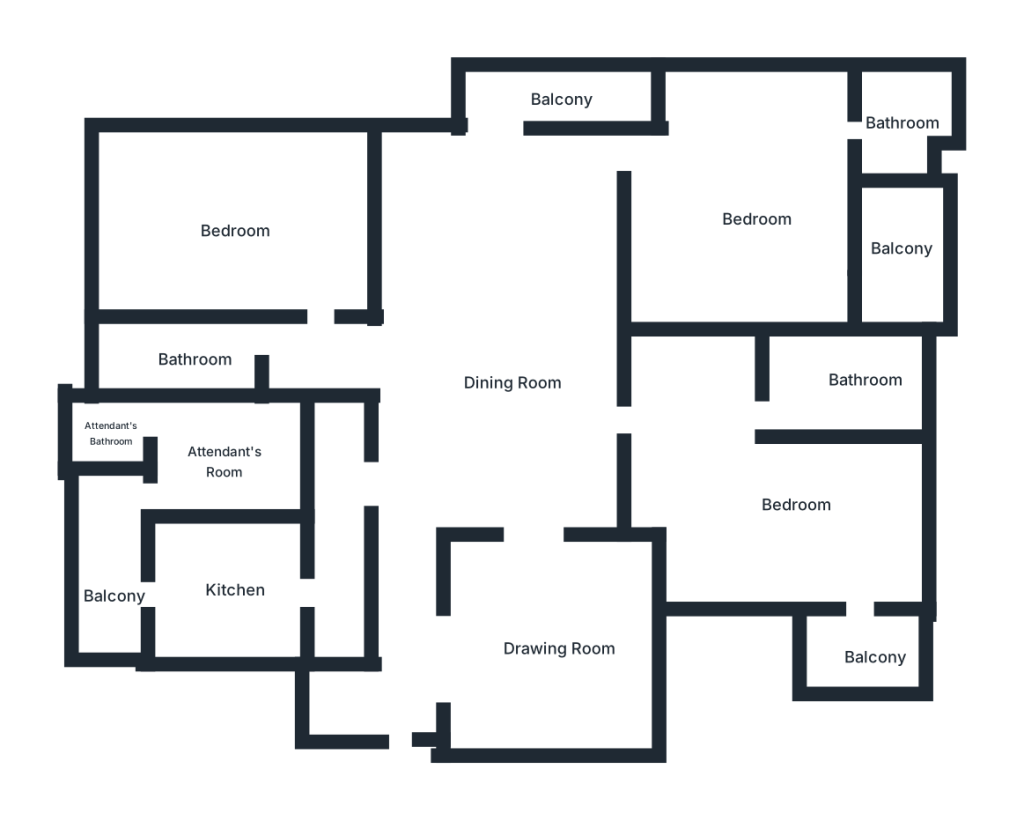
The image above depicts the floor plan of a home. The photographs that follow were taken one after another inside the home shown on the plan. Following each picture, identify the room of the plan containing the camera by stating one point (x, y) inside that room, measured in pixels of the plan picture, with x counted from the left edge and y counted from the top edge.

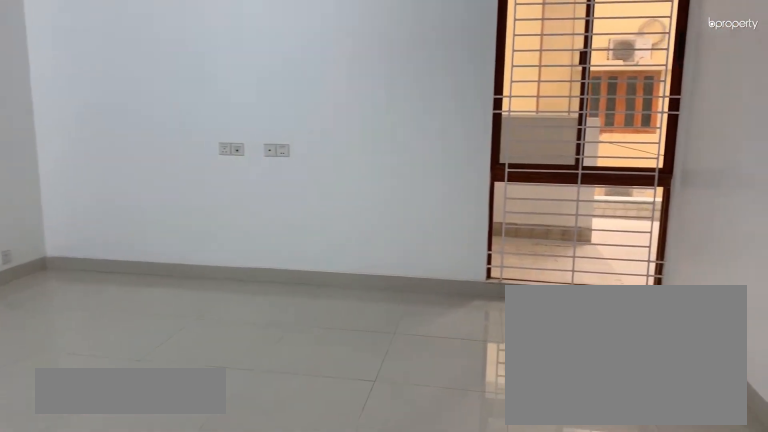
(560, 643)
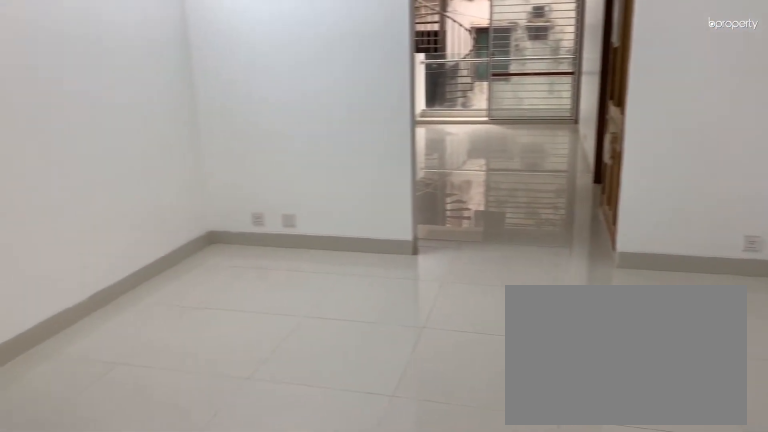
(560, 643)
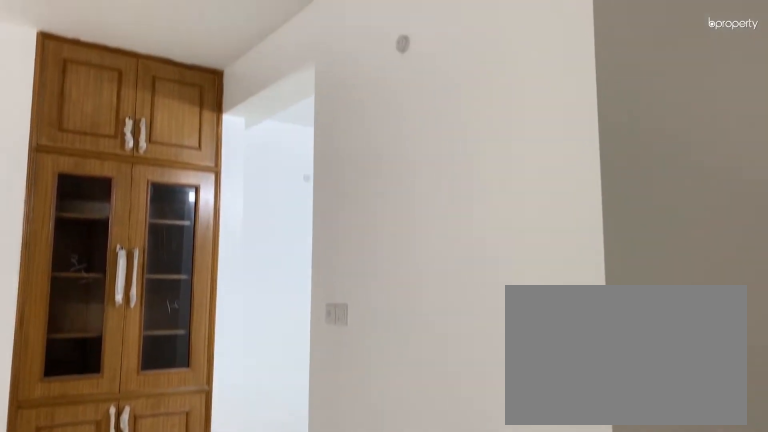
(519, 384)
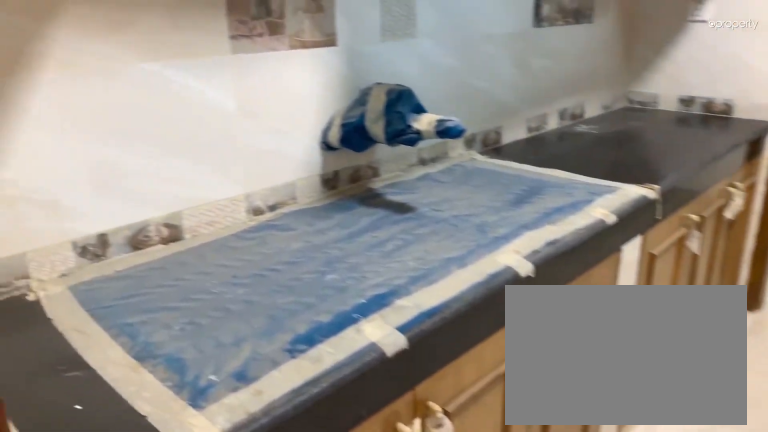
(236, 585)
